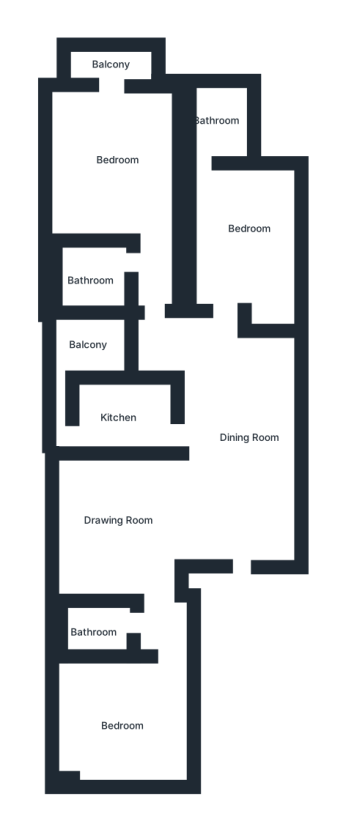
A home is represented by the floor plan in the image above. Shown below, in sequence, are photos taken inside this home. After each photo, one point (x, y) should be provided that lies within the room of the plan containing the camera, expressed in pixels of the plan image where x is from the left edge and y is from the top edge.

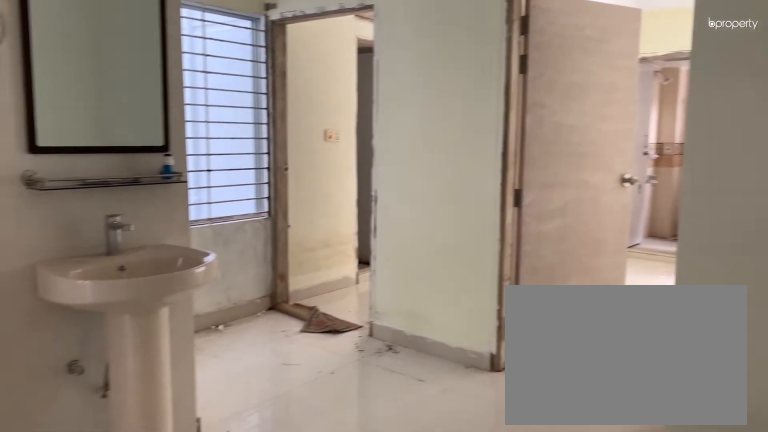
(238, 426)
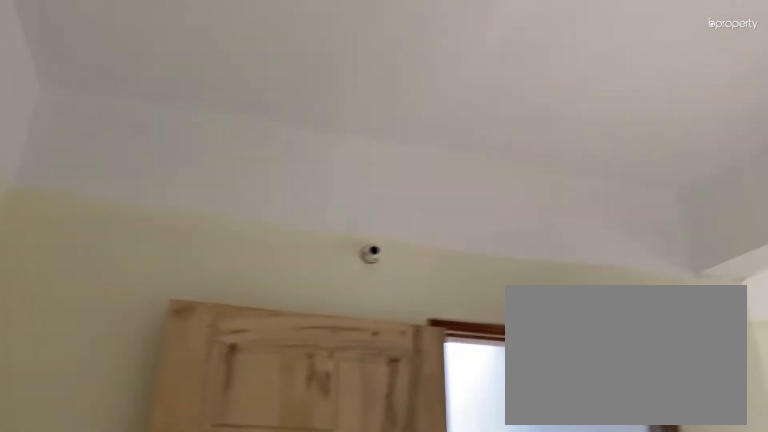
(238, 426)
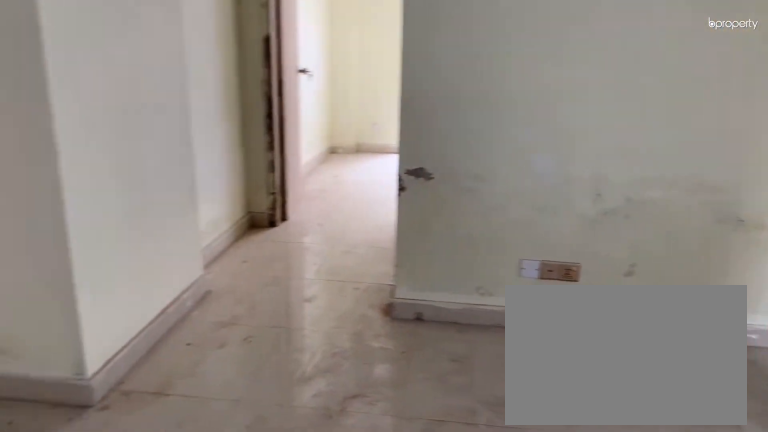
(111, 514)
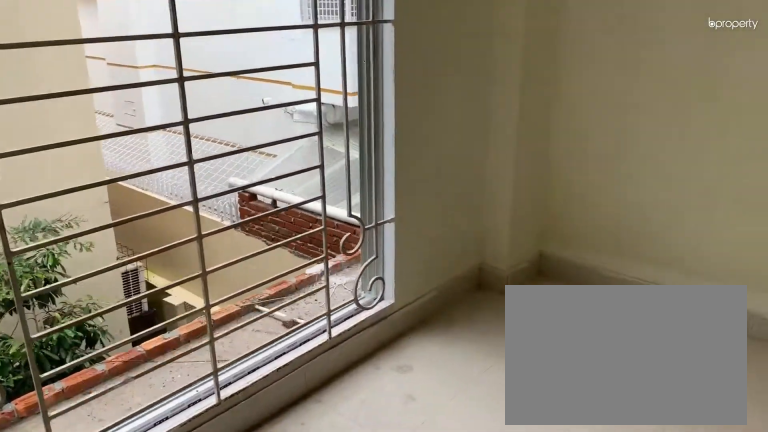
(121, 722)
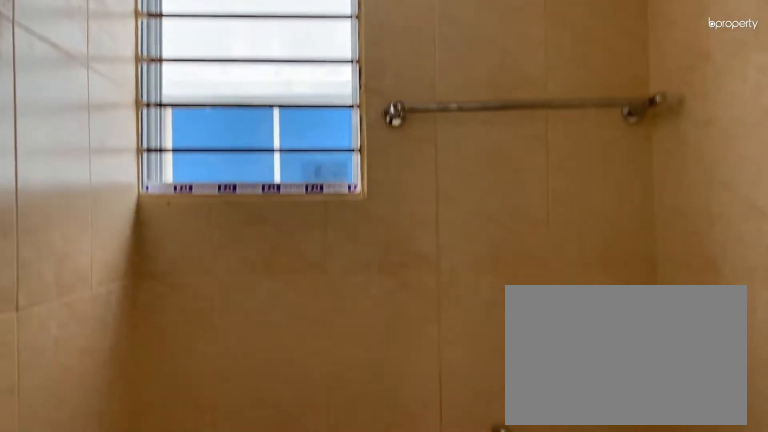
(100, 624)
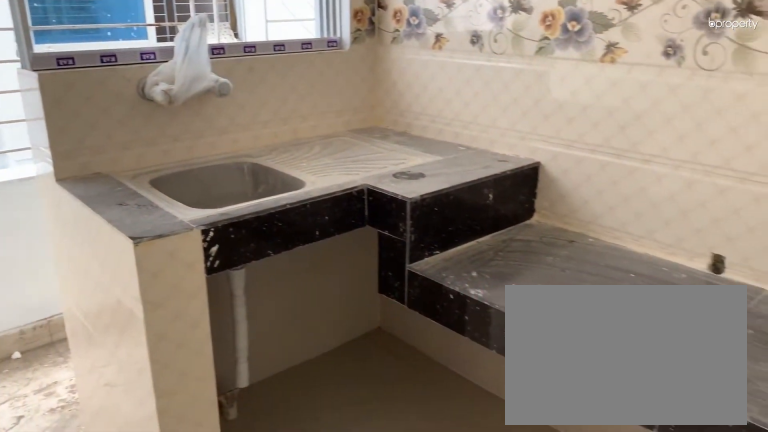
(123, 413)
